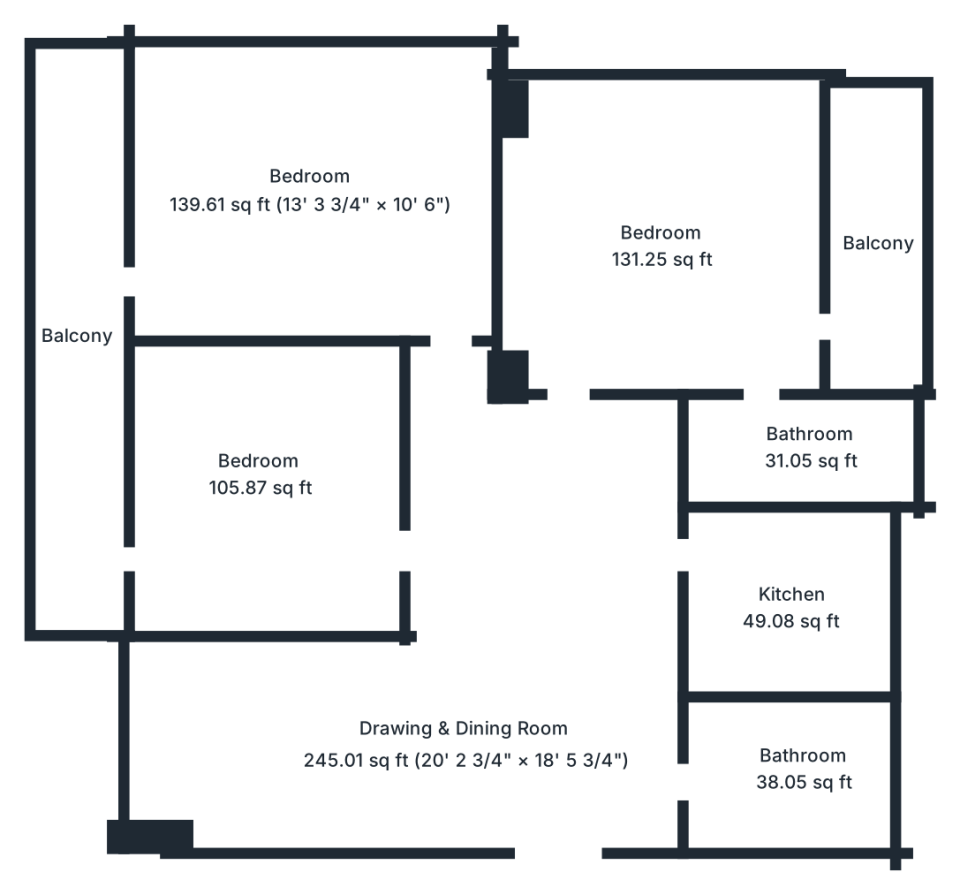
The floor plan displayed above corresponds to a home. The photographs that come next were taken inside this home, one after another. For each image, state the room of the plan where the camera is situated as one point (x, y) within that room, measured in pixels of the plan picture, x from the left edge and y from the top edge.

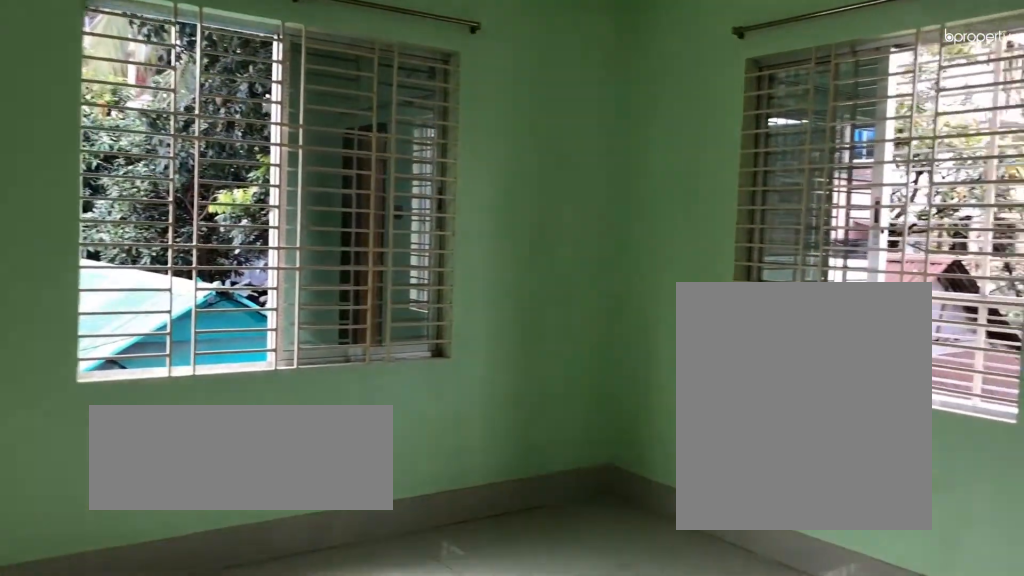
(662, 255)
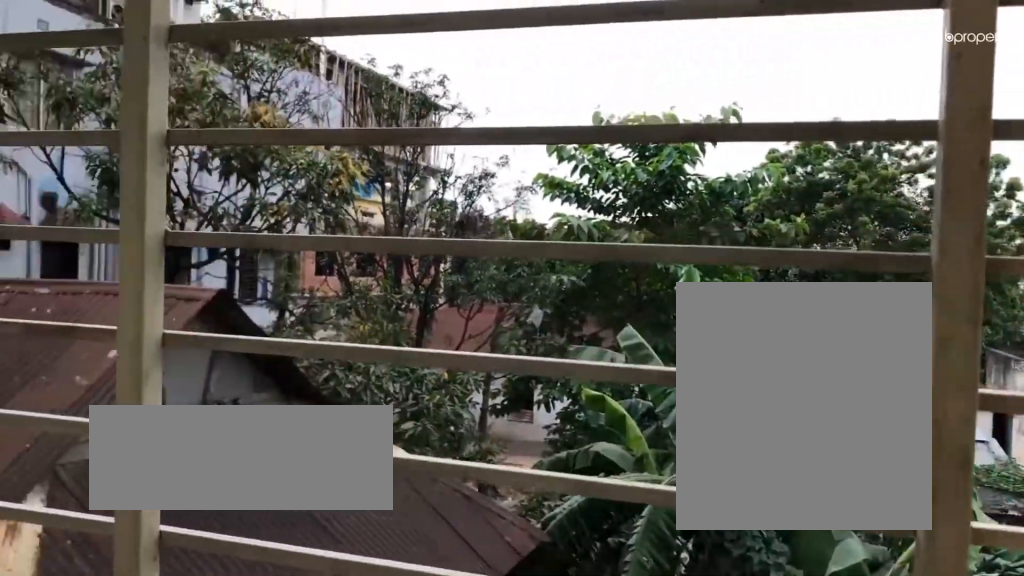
(881, 238)
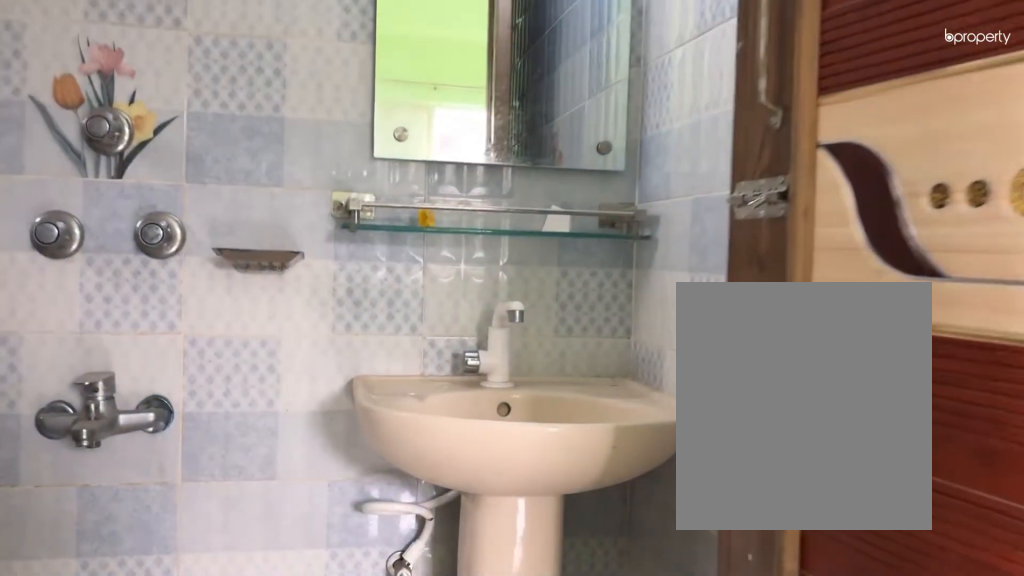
(803, 458)
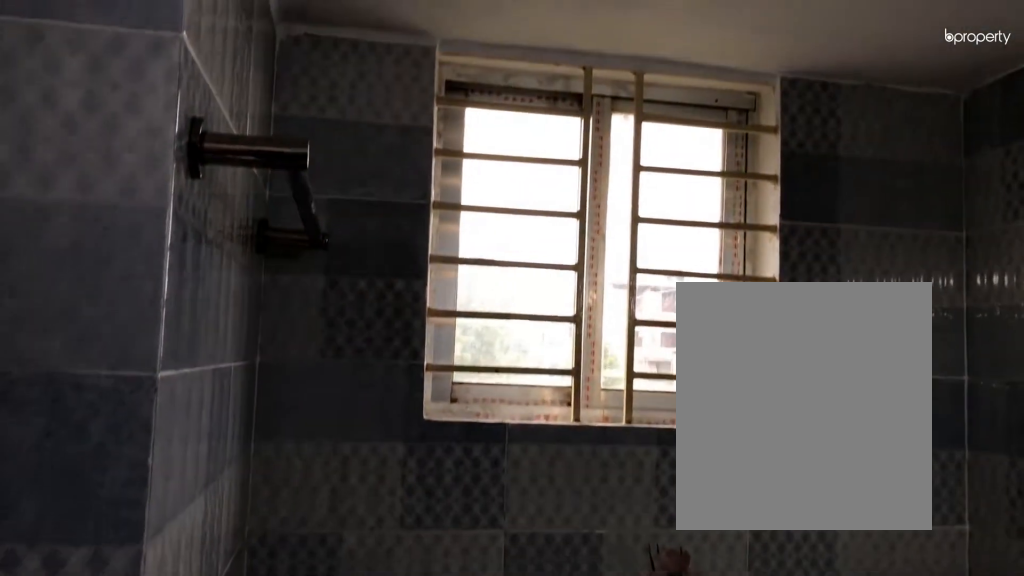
(803, 458)
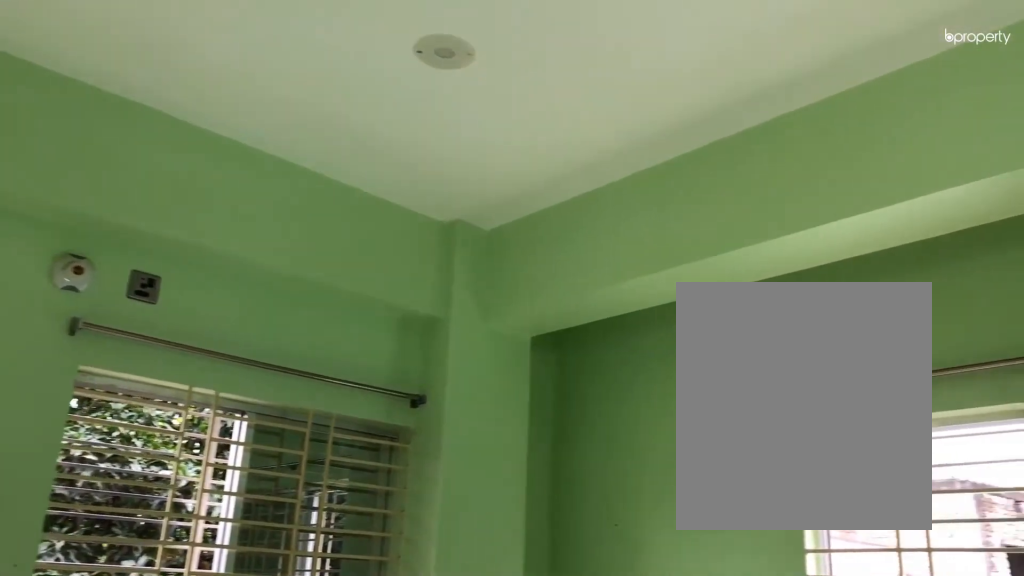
(310, 218)
